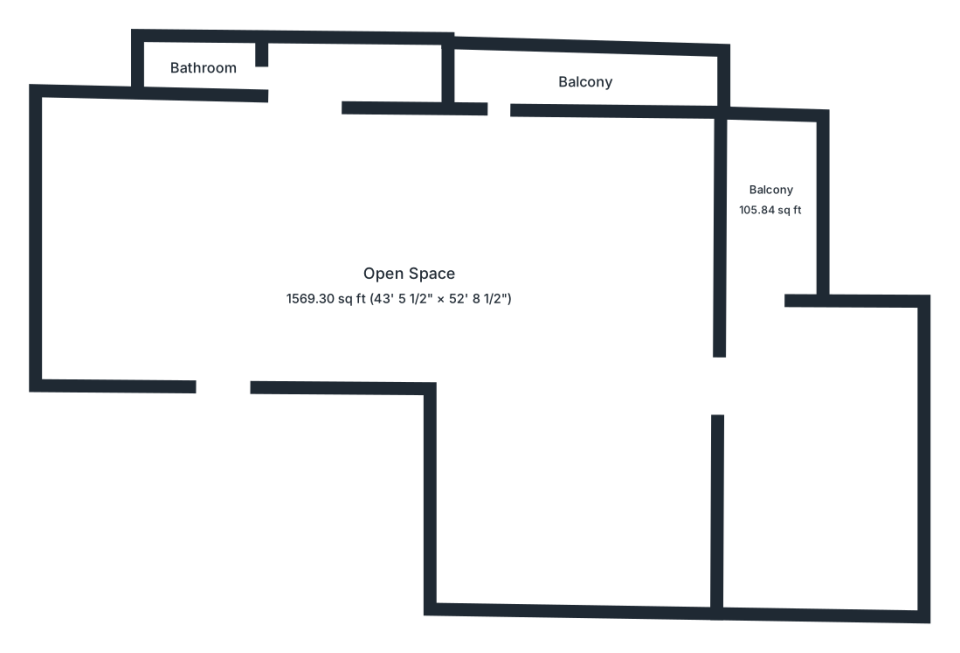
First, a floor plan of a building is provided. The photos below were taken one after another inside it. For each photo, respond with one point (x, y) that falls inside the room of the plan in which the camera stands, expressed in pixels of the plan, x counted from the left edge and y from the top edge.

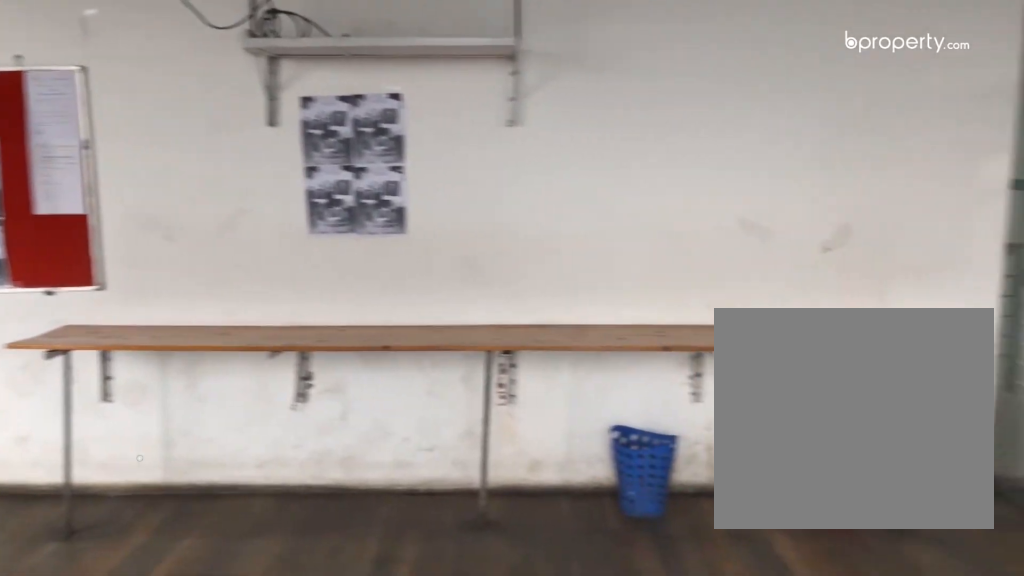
(410, 270)
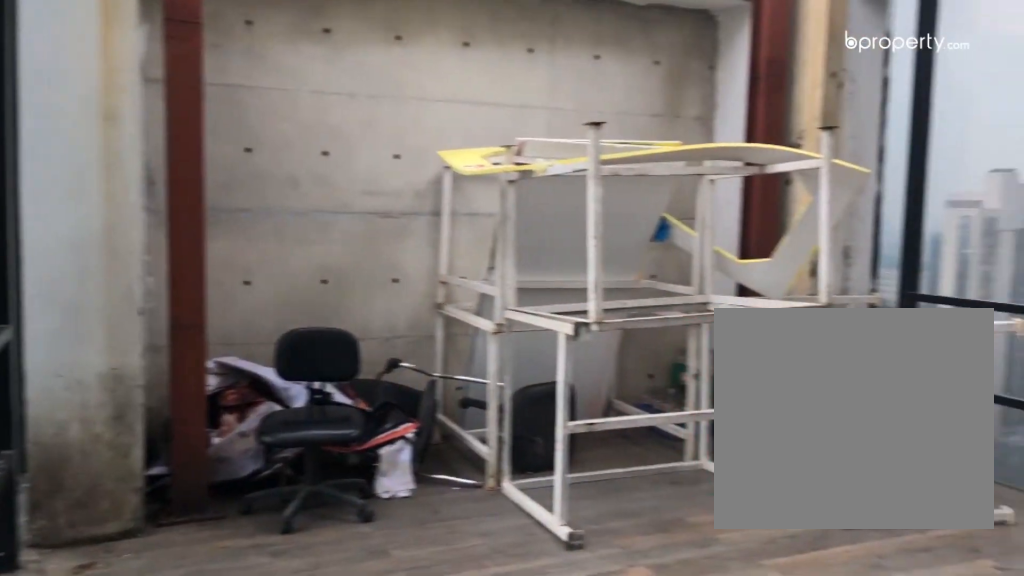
(813, 471)
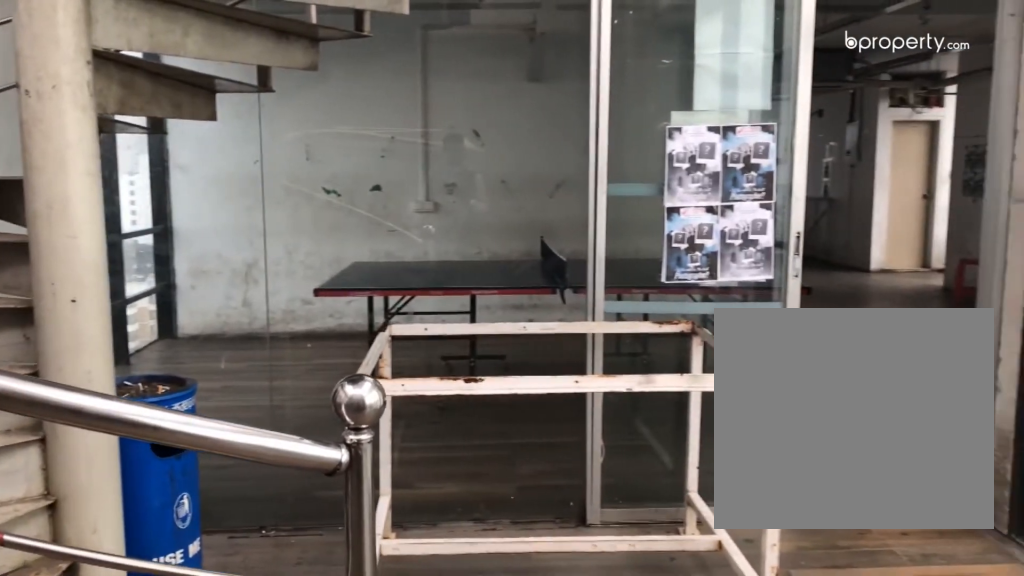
(813, 471)
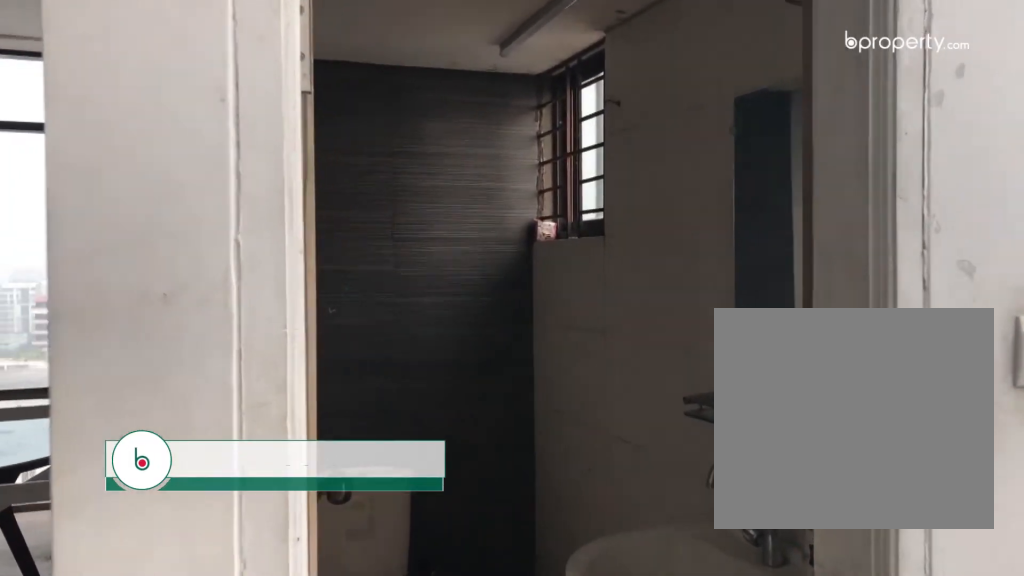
(206, 71)
